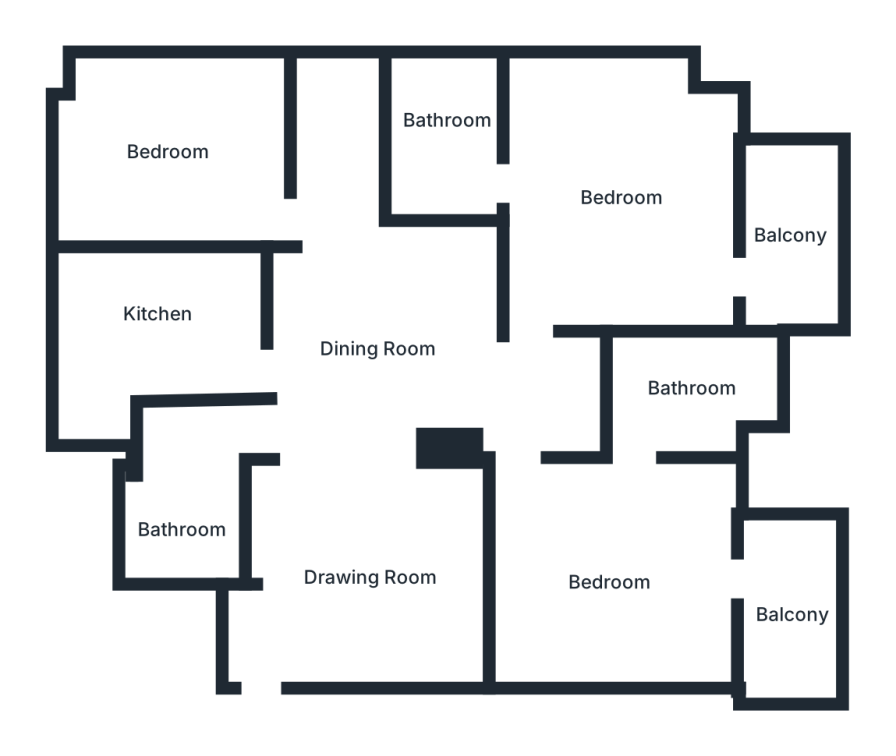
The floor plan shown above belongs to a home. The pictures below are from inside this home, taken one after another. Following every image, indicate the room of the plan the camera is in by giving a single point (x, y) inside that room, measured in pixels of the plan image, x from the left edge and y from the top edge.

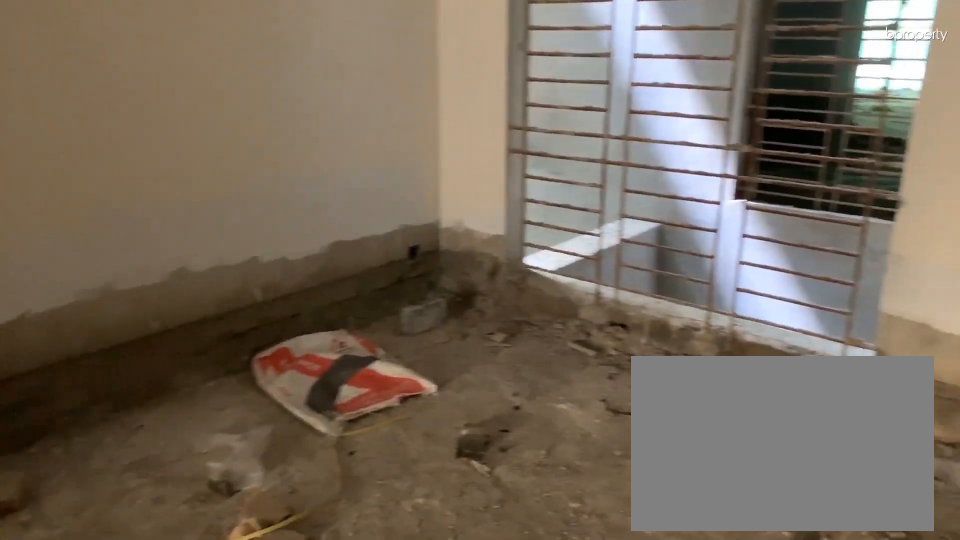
(364, 565)
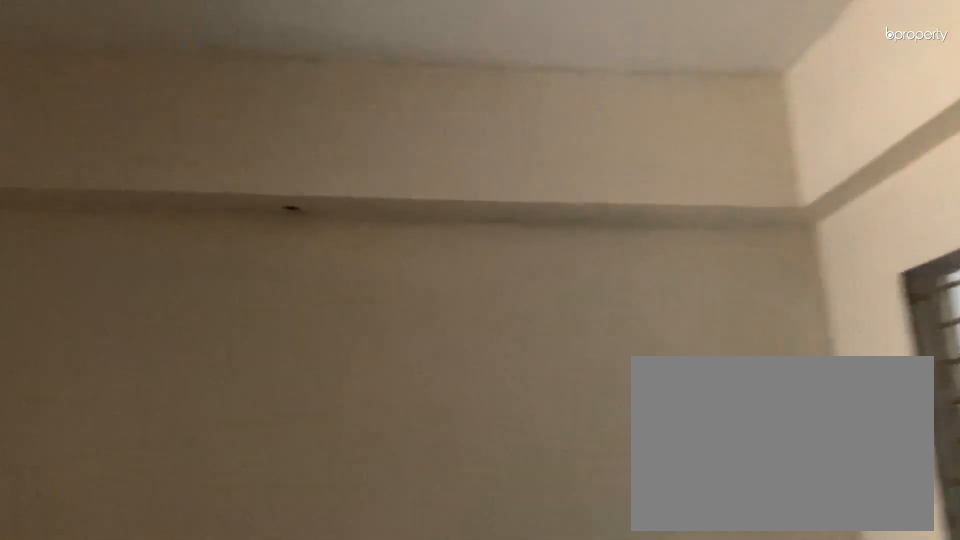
(364, 565)
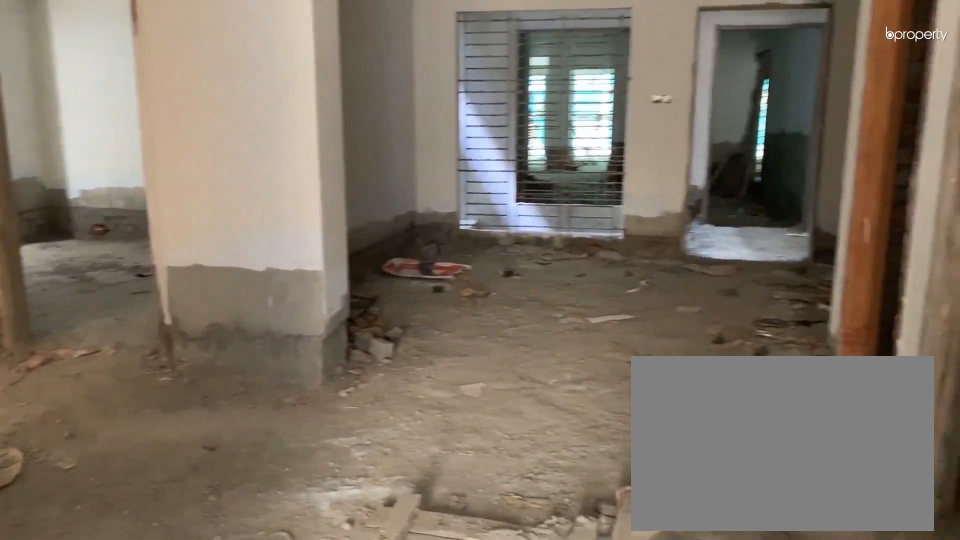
(386, 334)
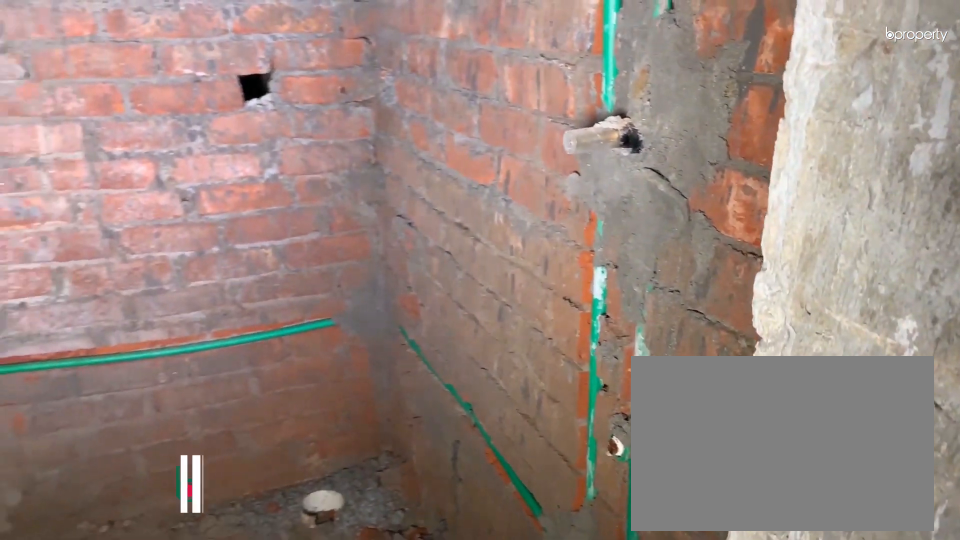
(178, 492)
